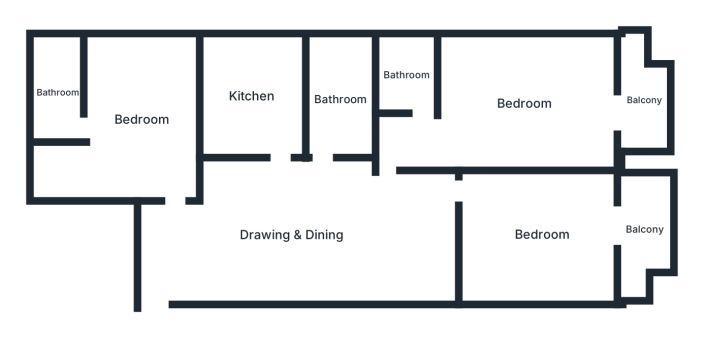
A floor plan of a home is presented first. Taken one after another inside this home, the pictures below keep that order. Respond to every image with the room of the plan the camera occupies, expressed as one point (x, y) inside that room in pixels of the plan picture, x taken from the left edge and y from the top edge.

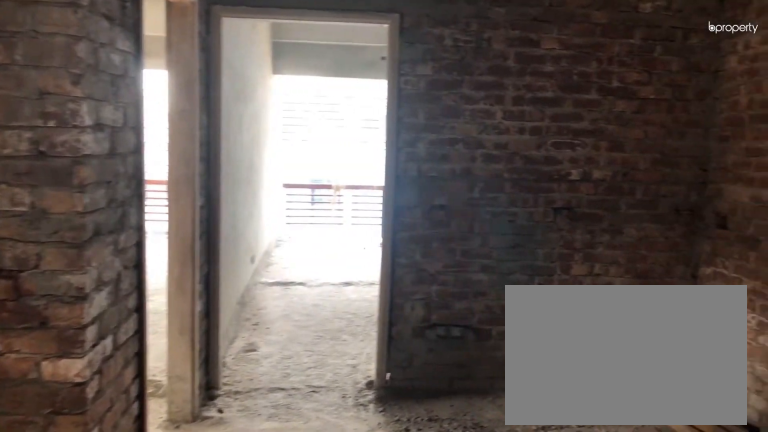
(290, 235)
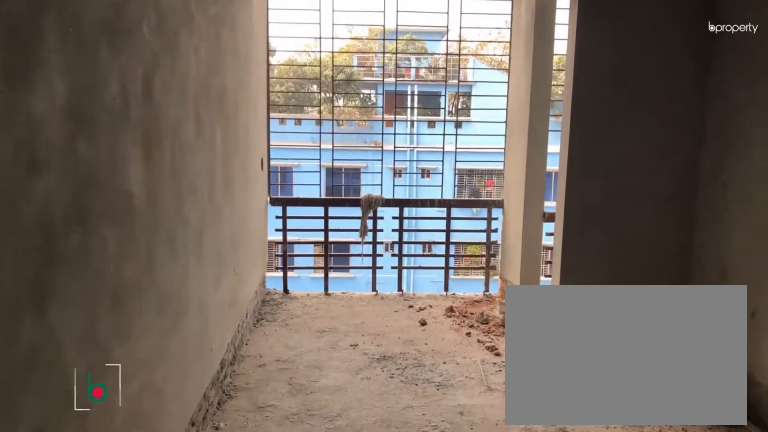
(541, 235)
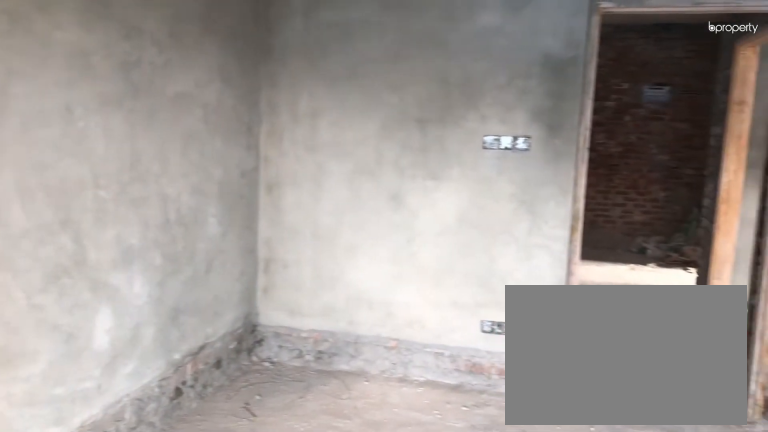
(541, 235)
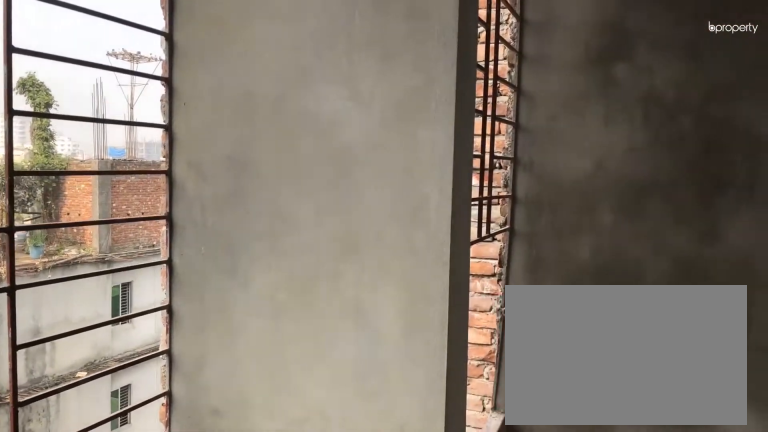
(643, 227)
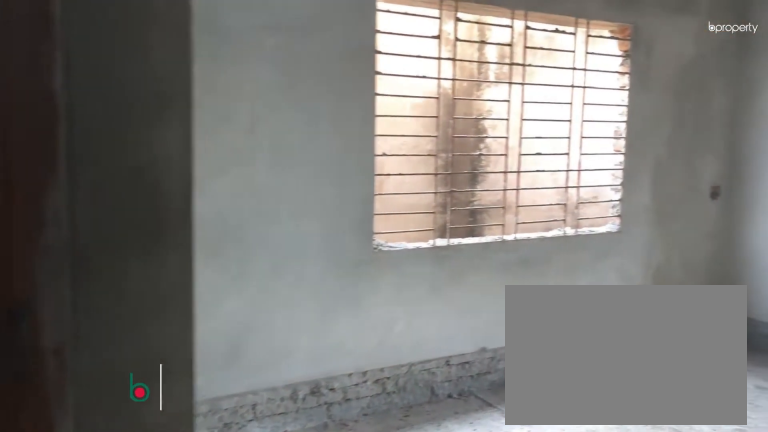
(523, 102)
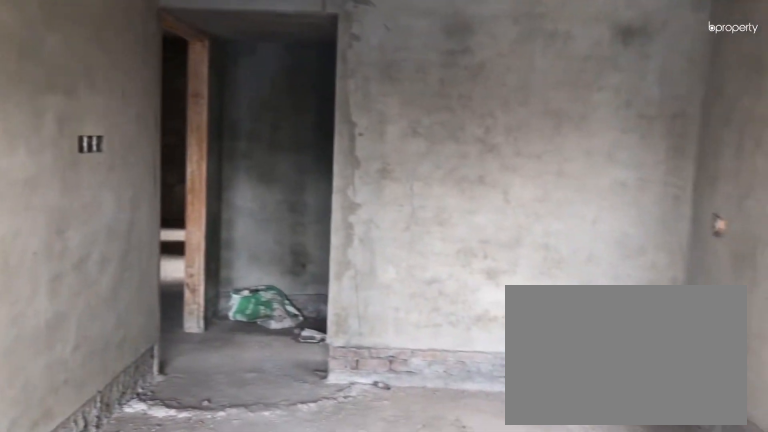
(523, 102)
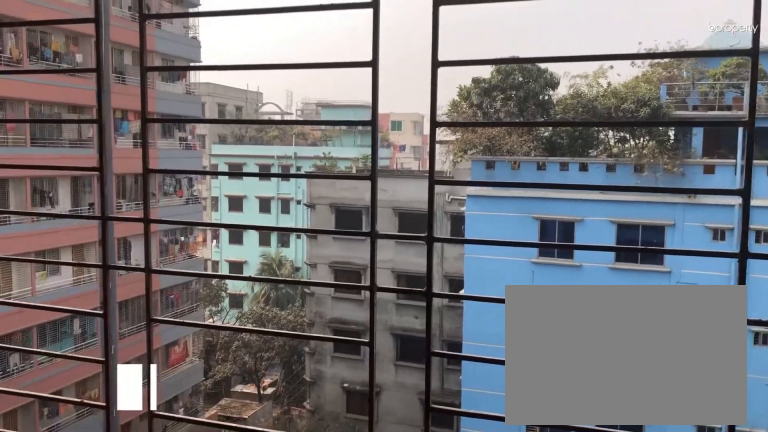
(643, 101)
